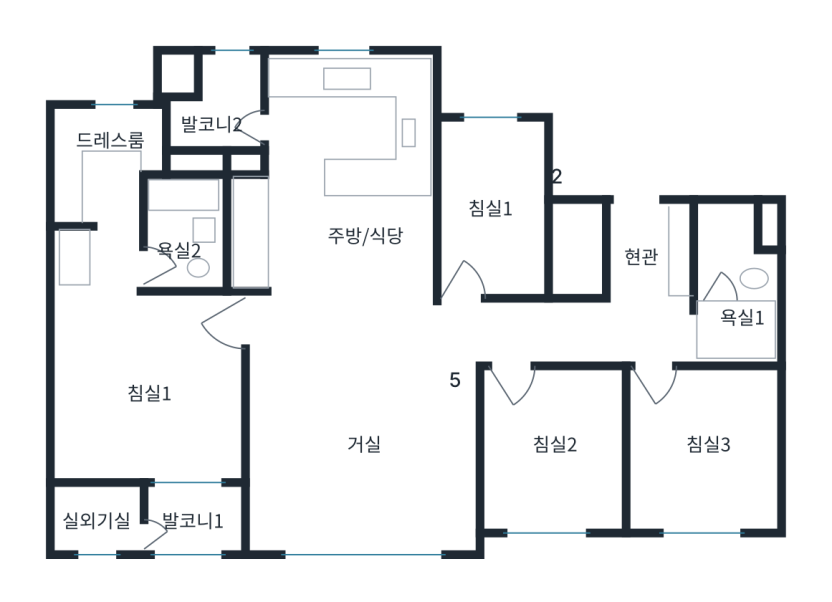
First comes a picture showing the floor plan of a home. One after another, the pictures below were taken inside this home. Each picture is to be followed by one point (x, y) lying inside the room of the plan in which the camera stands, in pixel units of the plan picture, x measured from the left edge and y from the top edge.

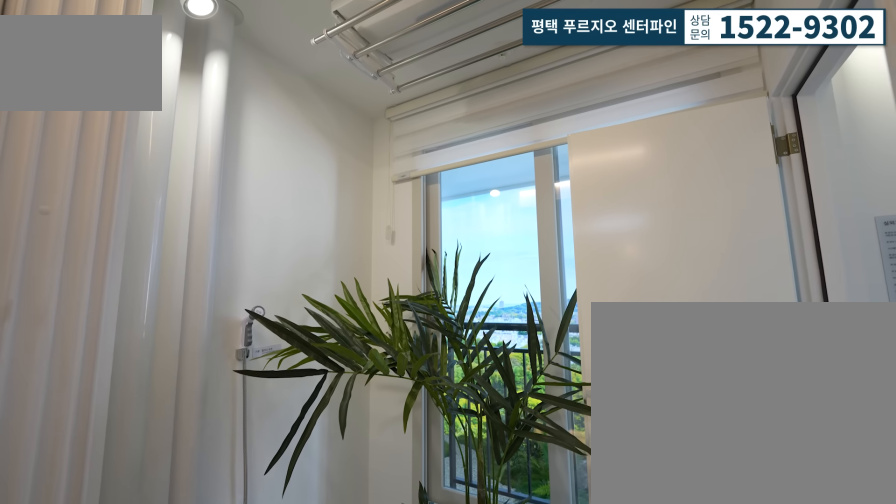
(183, 508)
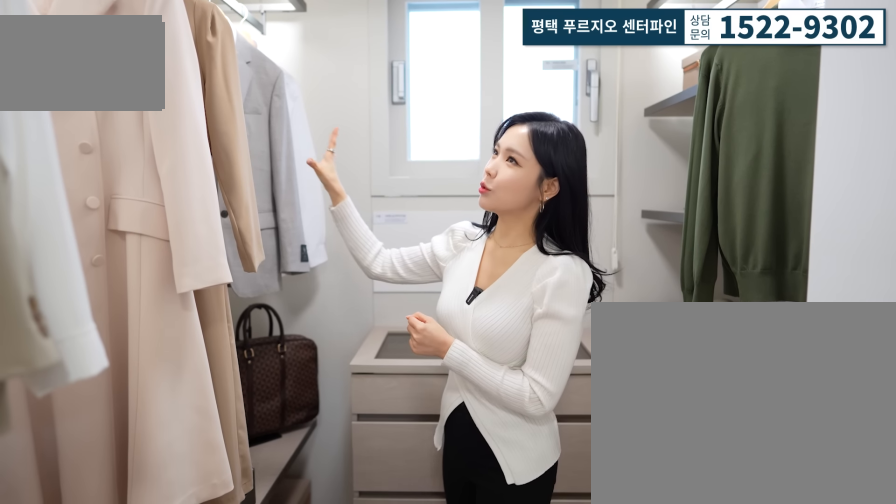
(108, 193)
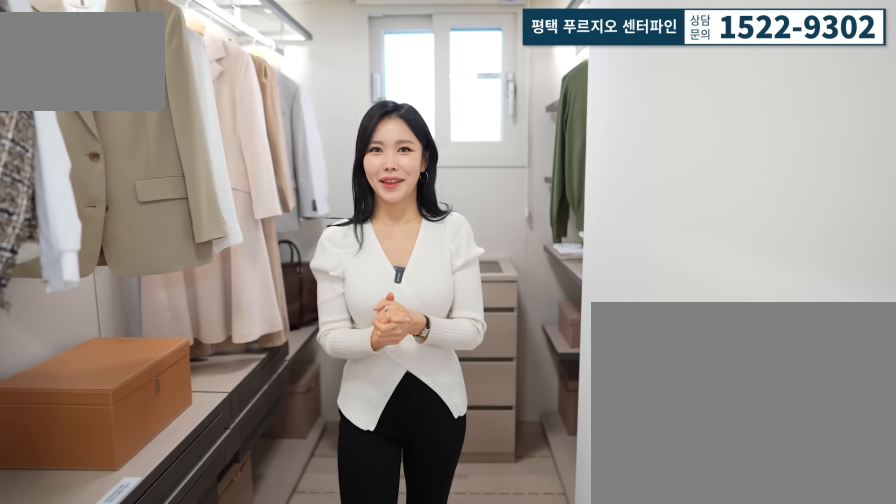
(108, 193)
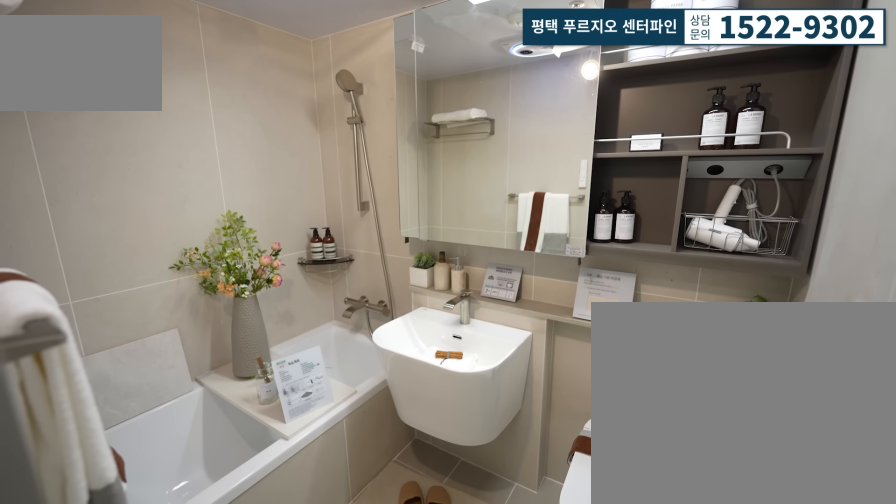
(182, 262)
